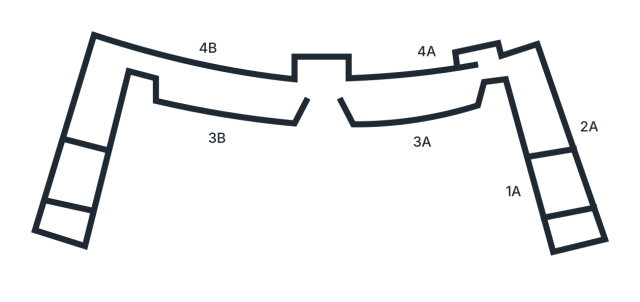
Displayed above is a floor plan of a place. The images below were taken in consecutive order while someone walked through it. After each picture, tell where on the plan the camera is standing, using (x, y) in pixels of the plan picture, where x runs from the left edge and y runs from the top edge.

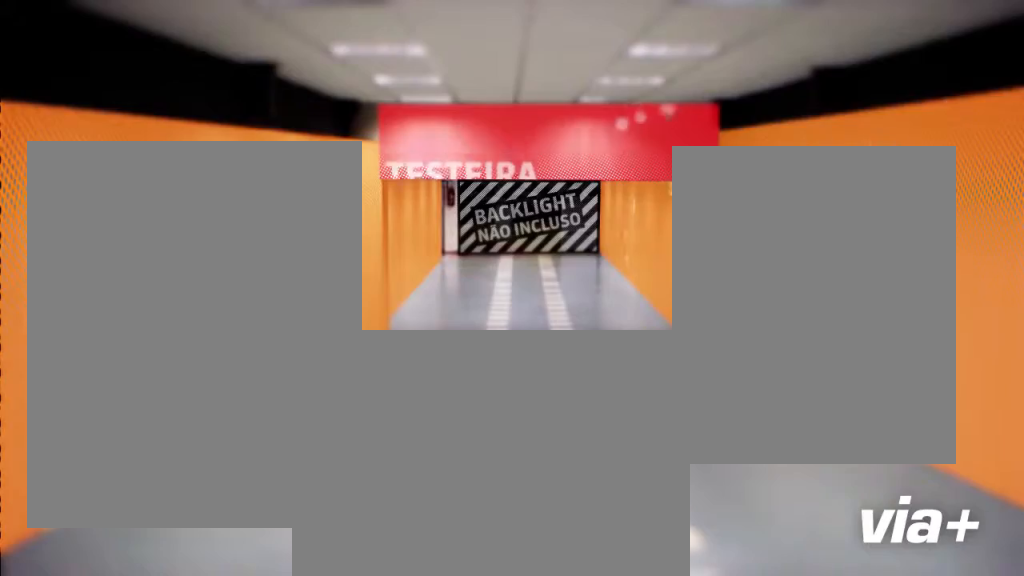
(549, 154)
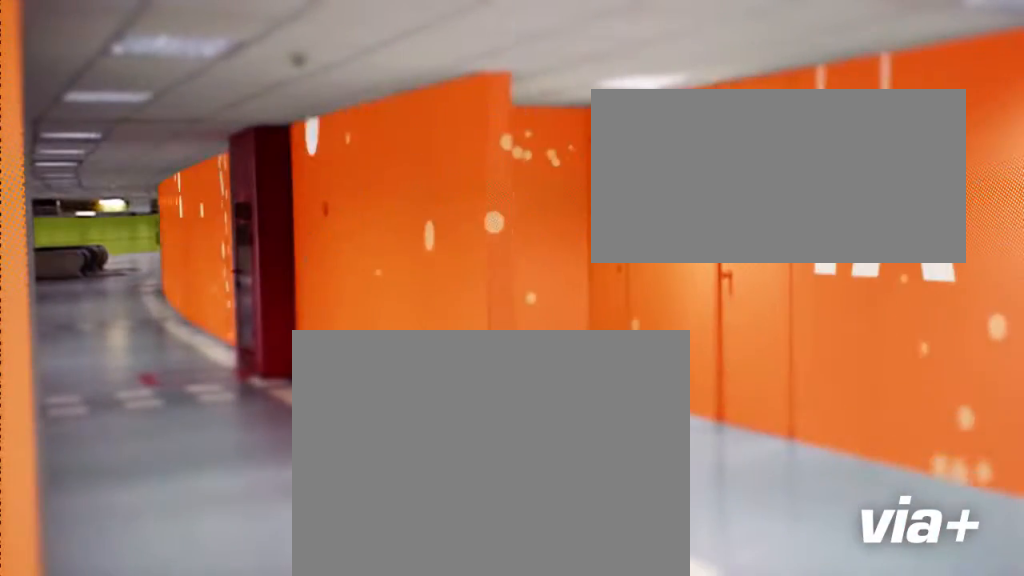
(438, 88)
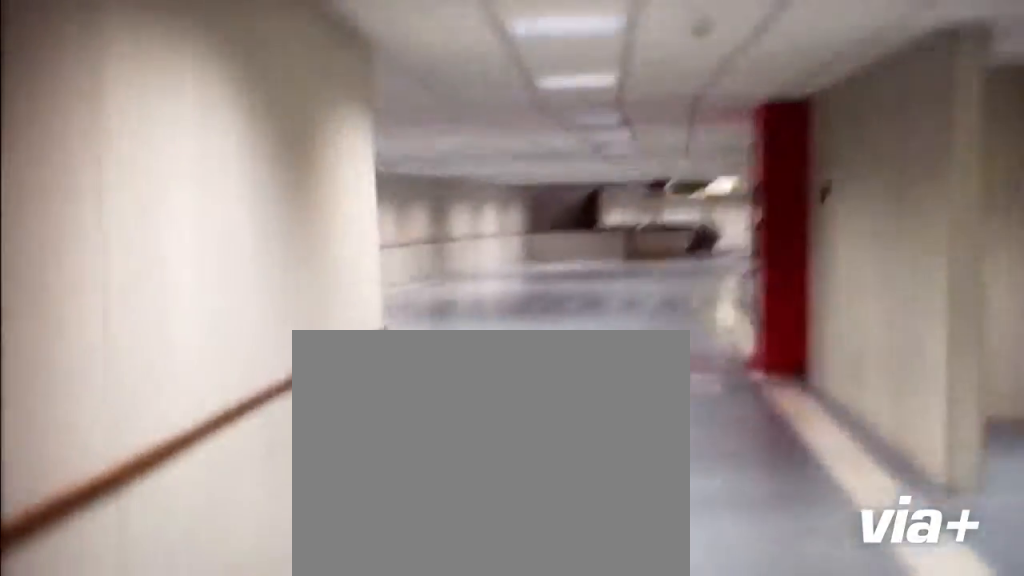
(440, 88)
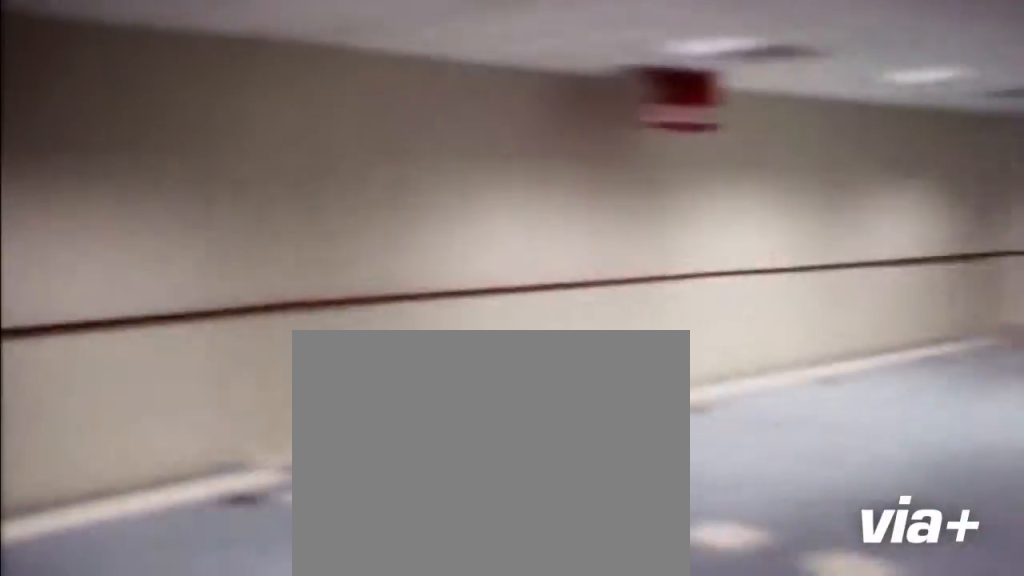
(431, 91)
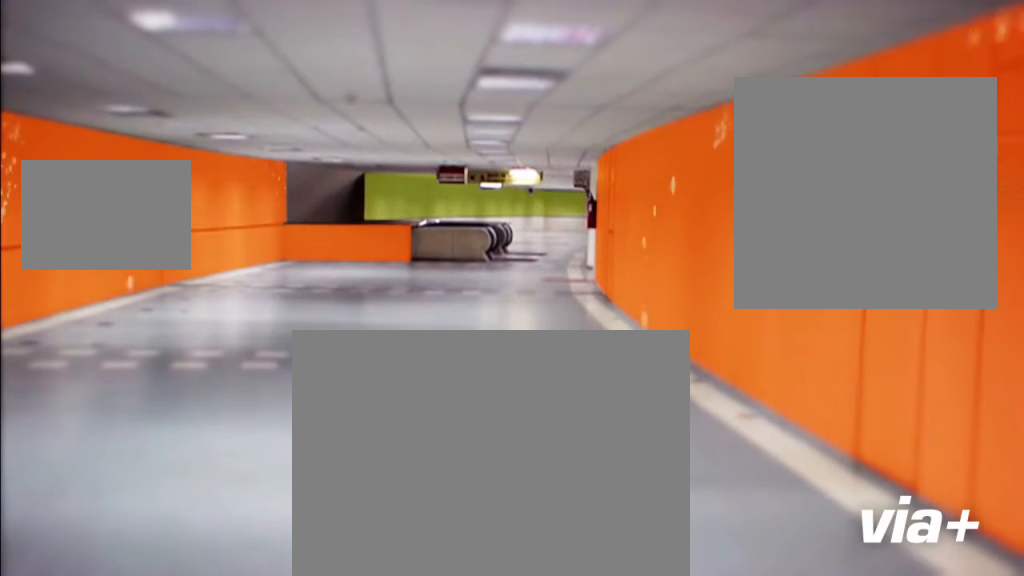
(433, 89)
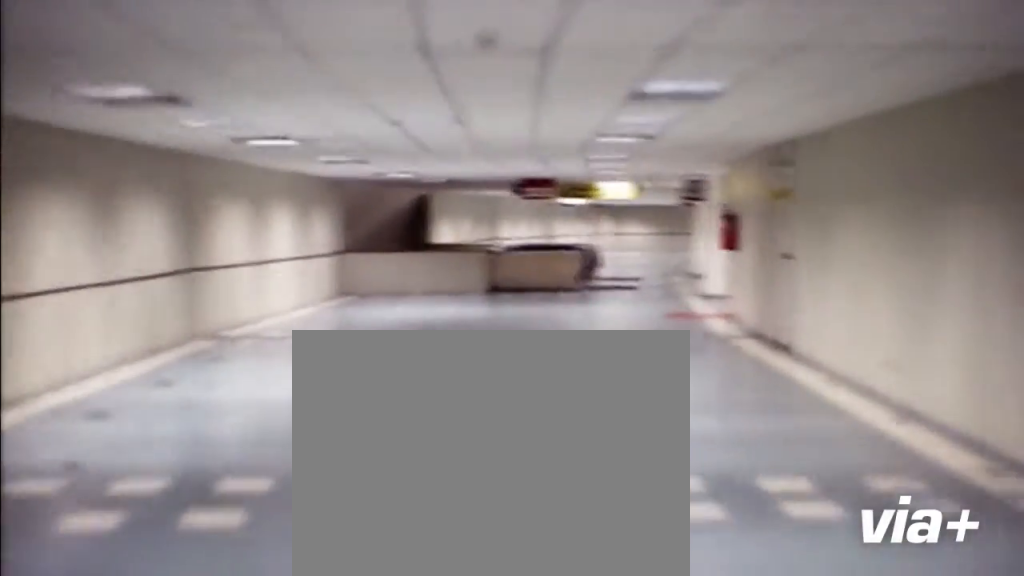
(434, 62)
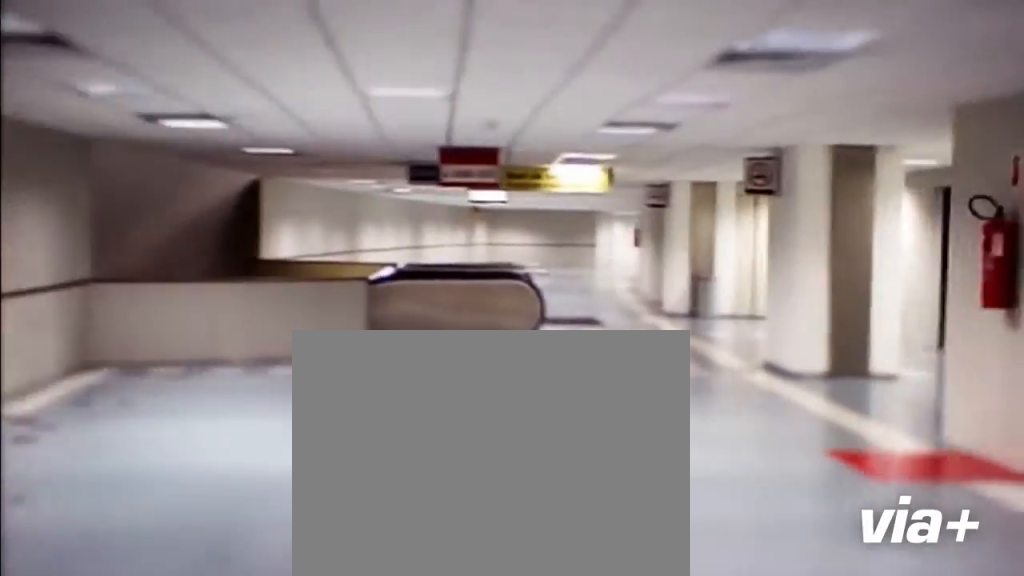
(420, 66)
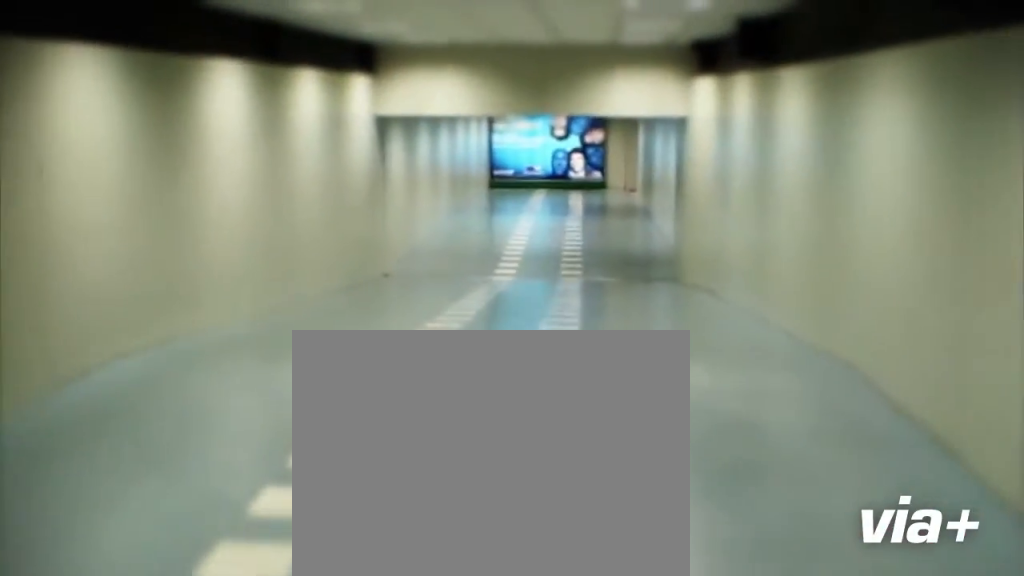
(115, 153)
